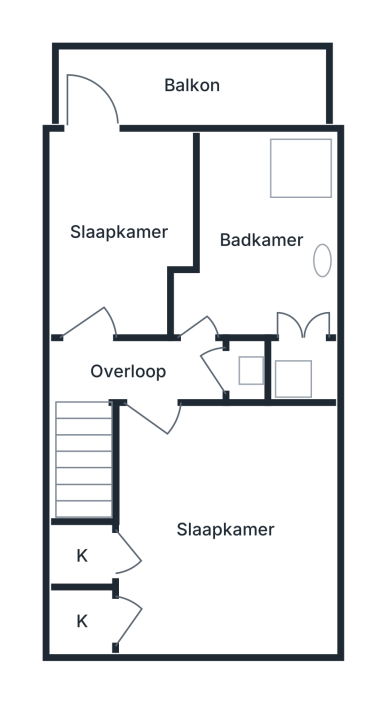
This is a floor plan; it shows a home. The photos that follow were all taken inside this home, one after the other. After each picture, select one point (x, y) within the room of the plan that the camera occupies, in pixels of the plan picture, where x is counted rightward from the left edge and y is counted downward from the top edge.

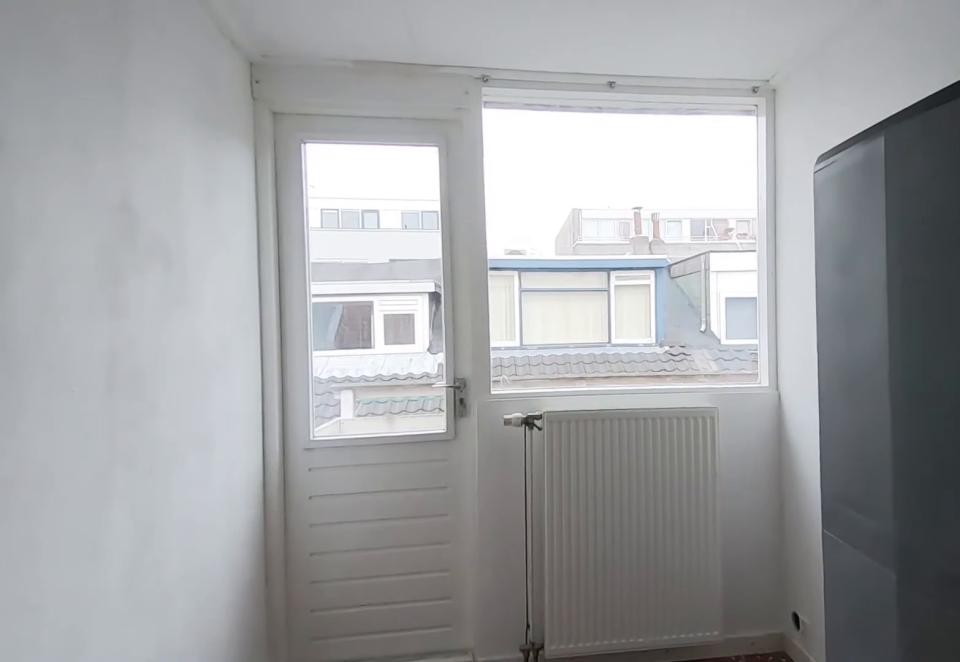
(123, 186)
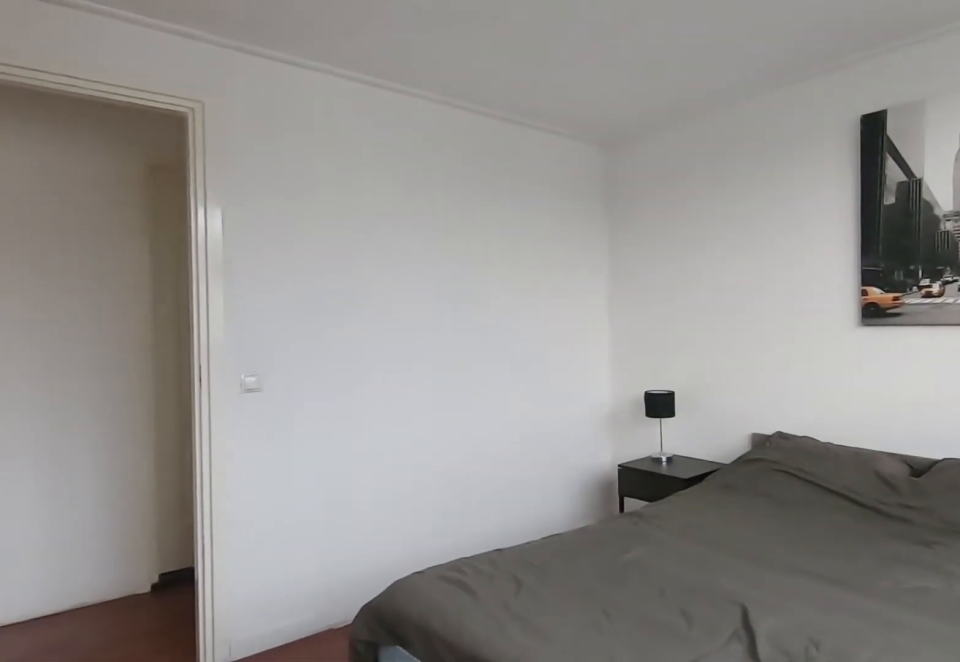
(319, 589)
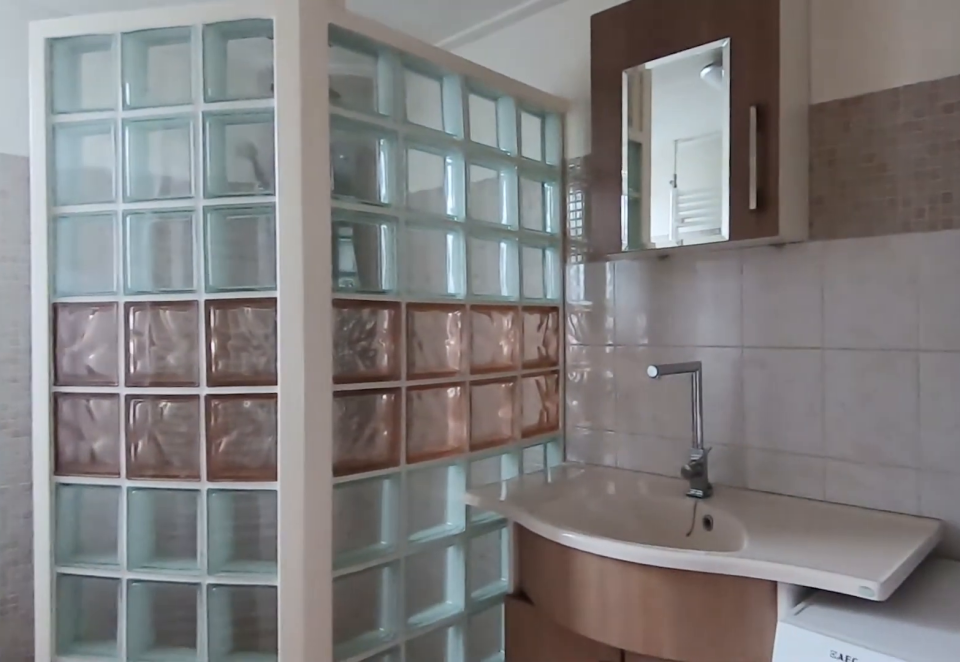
(250, 179)
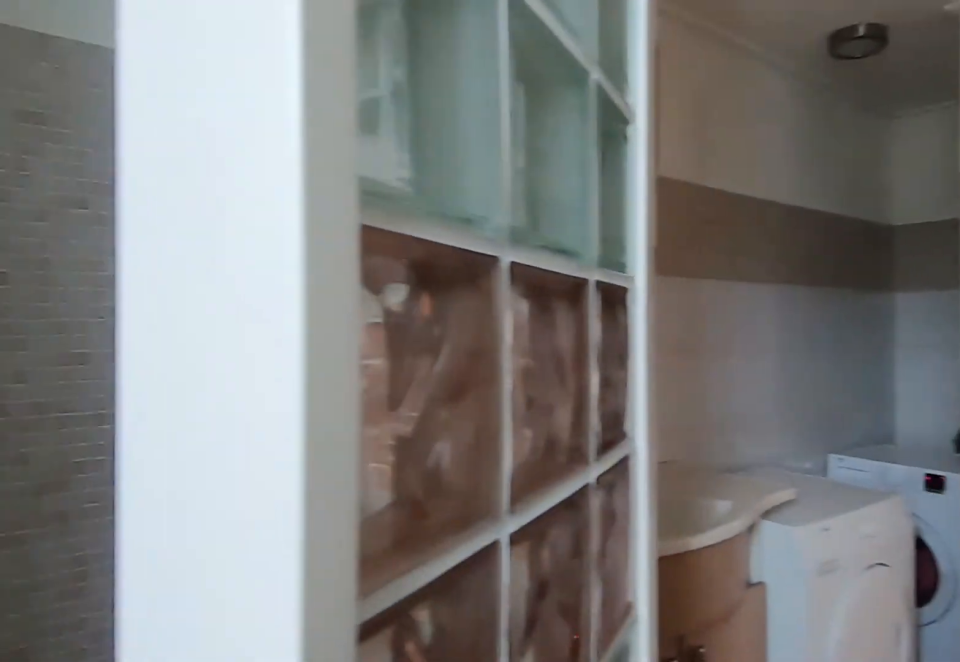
(250, 179)
